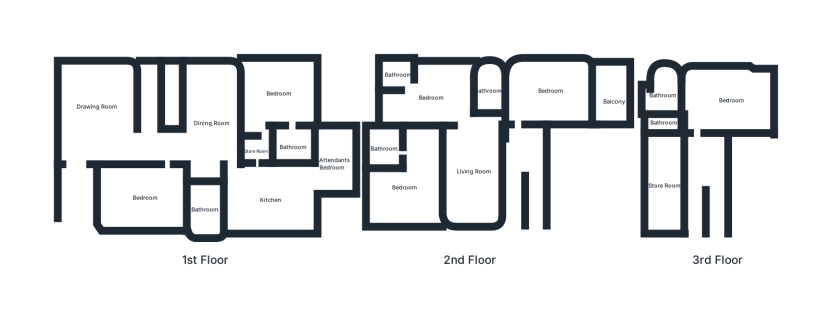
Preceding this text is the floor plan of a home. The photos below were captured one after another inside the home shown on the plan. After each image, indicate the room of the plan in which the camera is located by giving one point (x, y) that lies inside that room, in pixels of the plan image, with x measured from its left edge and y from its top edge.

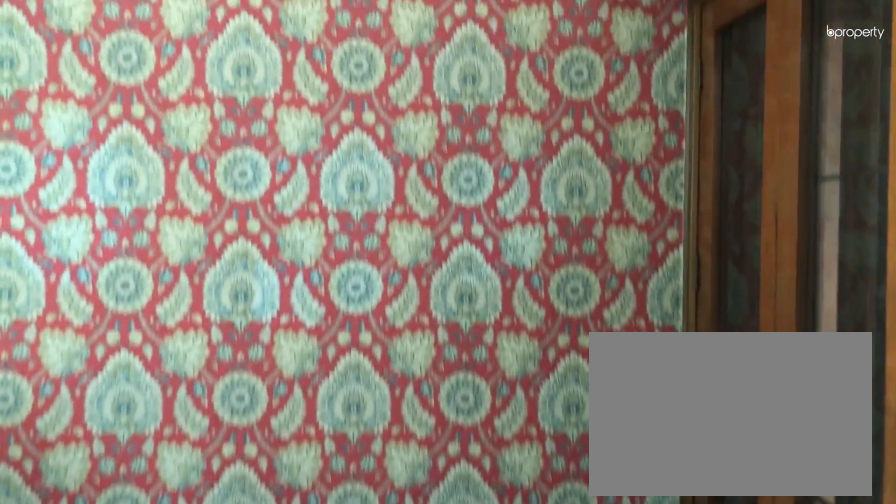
(613, 102)
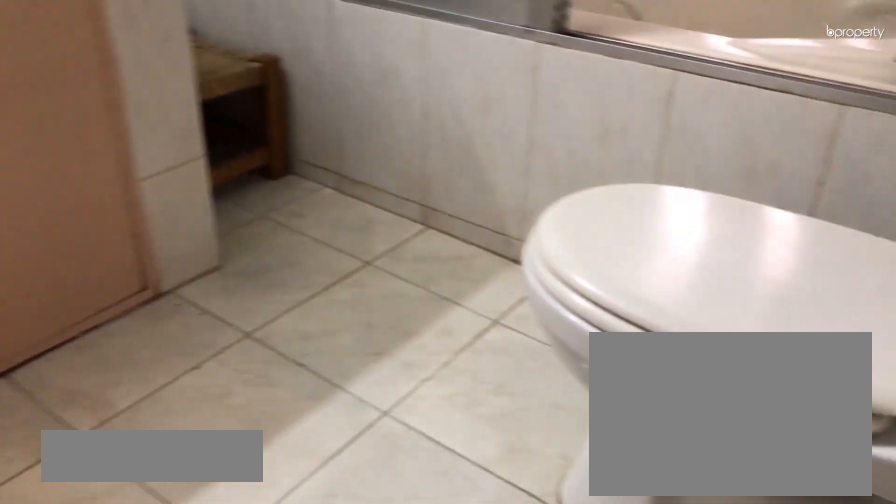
(485, 91)
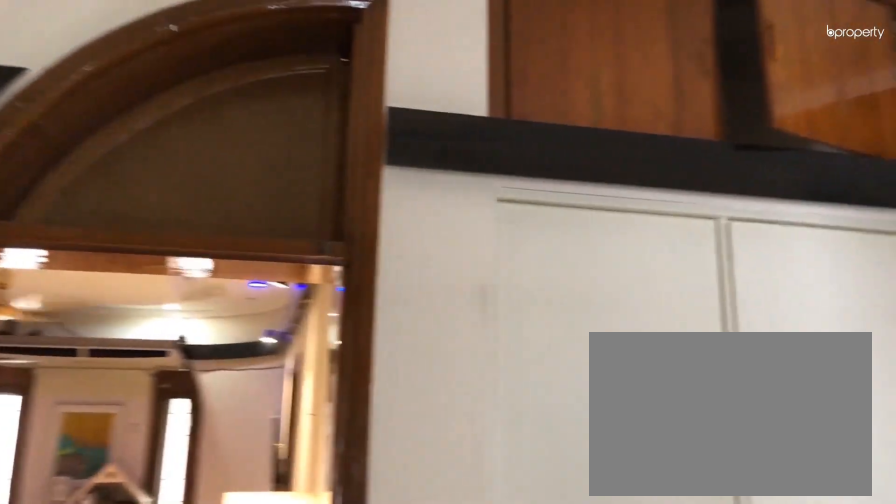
(430, 98)
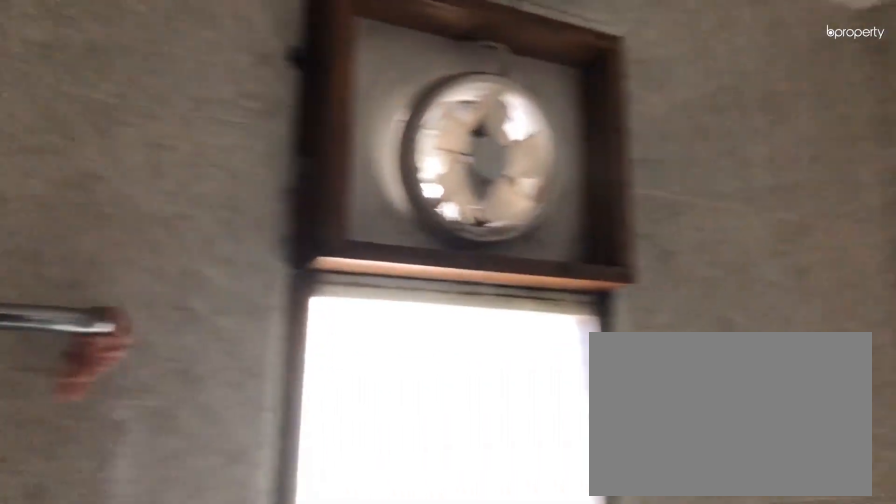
(396, 75)
